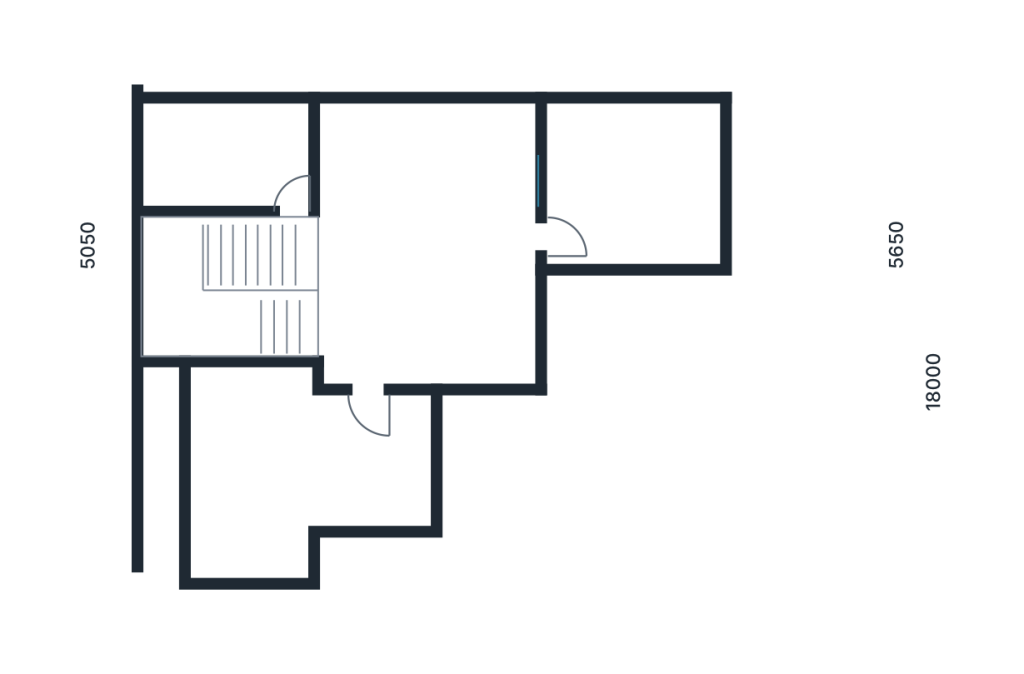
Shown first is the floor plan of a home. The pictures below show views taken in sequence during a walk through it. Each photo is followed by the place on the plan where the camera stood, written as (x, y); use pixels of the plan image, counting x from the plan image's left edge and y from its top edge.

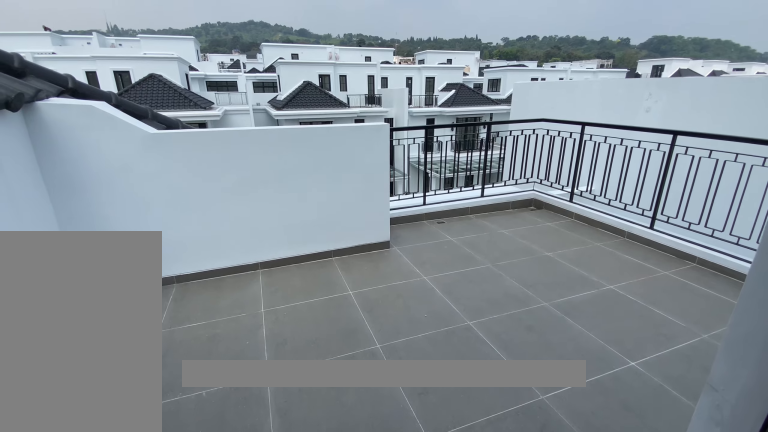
(279, 464)
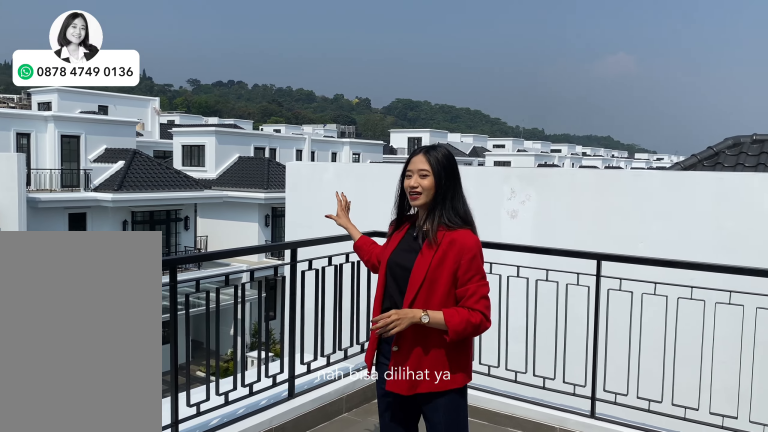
(279, 464)
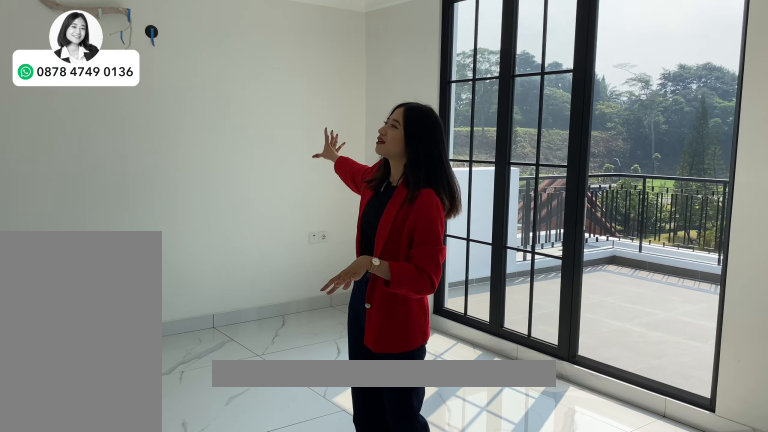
(414, 187)
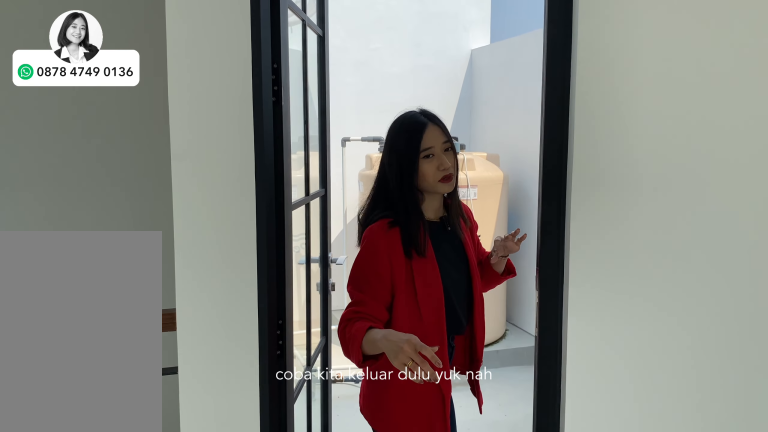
(420, 240)
